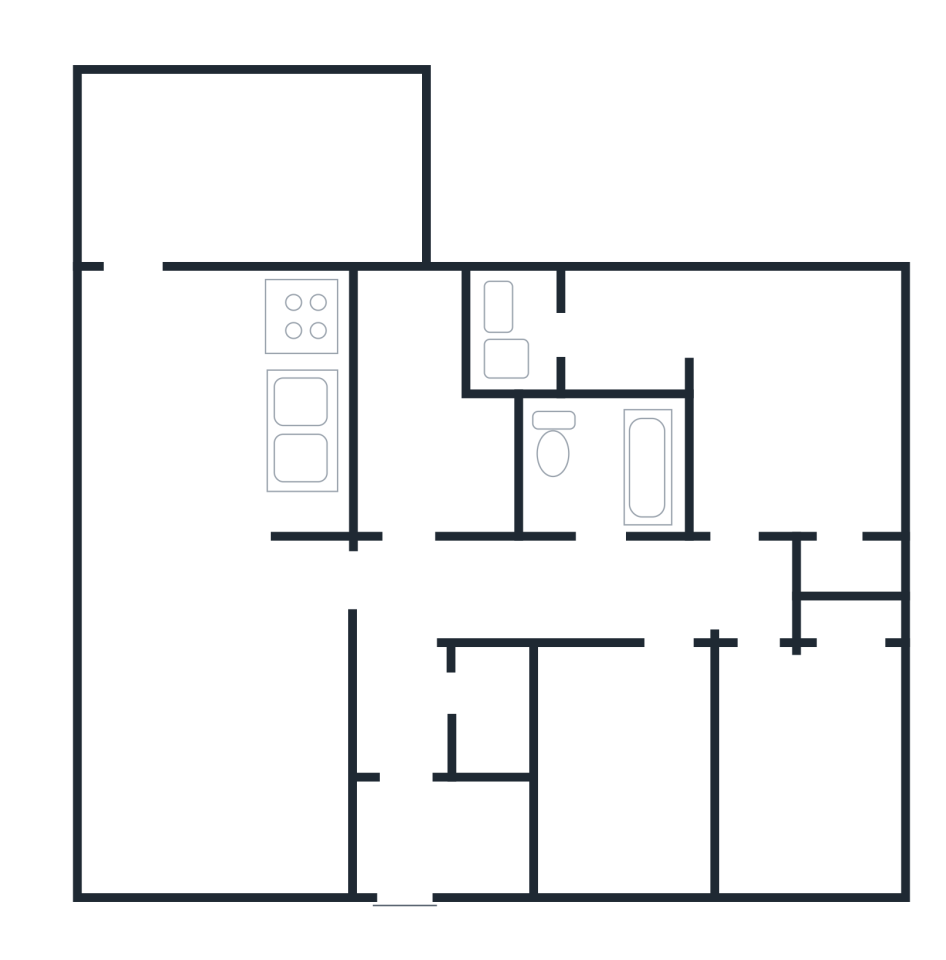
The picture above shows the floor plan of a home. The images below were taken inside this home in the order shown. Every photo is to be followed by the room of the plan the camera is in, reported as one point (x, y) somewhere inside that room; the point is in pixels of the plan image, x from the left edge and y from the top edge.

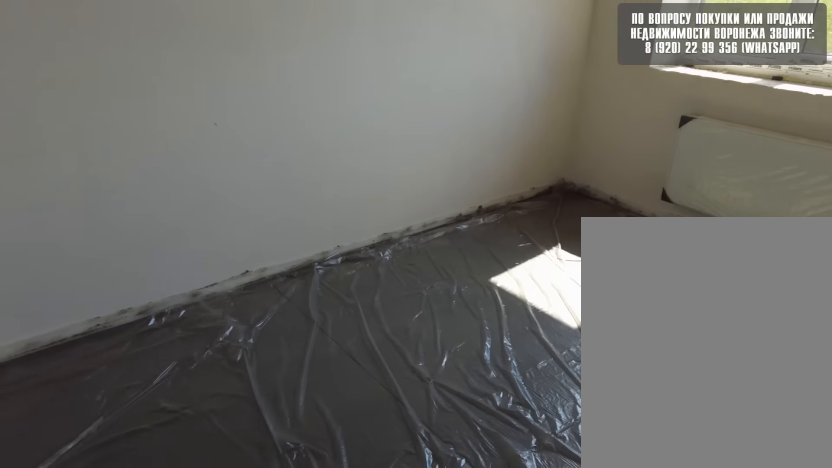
(783, 723)
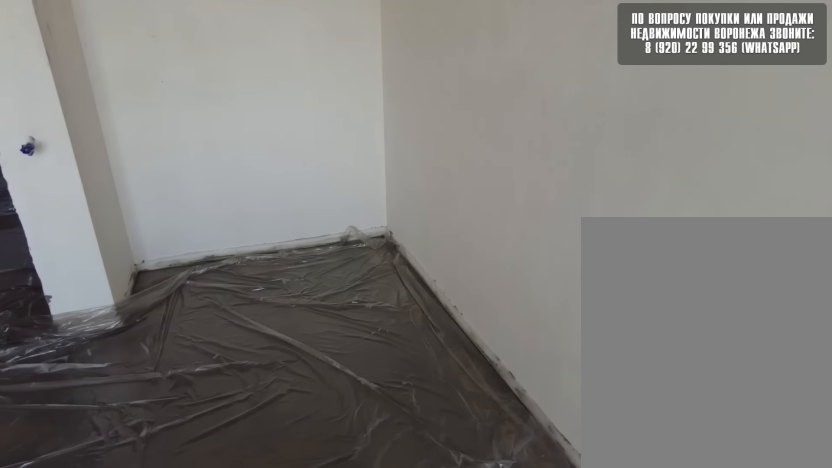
(785, 758)
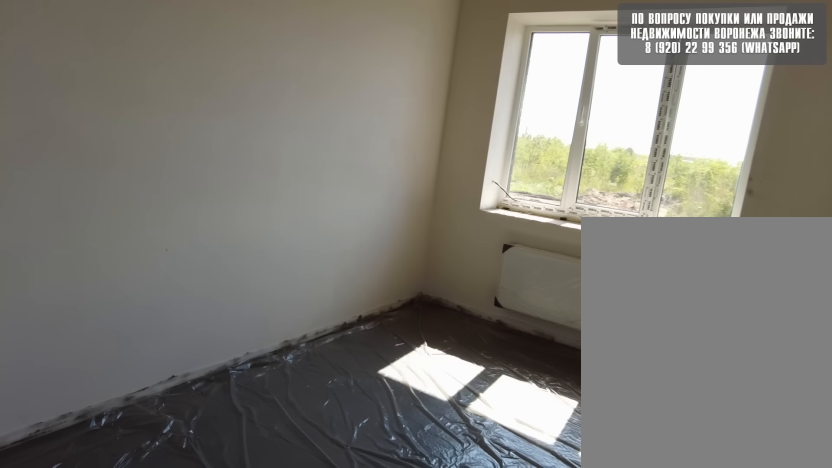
(785, 762)
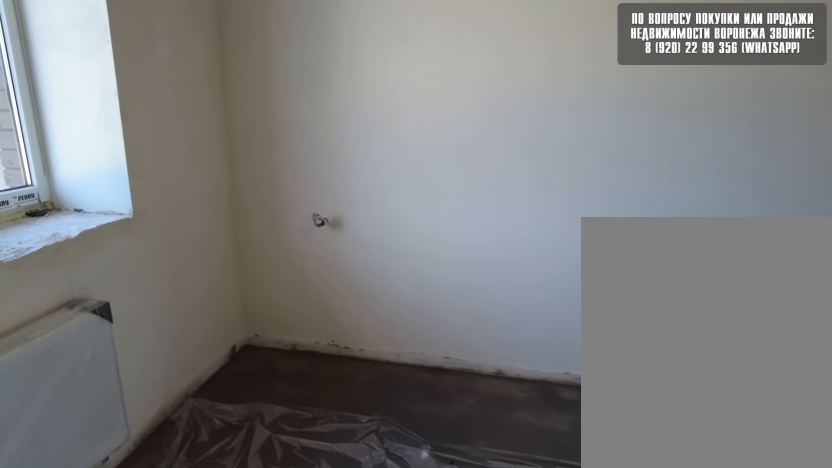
(780, 521)
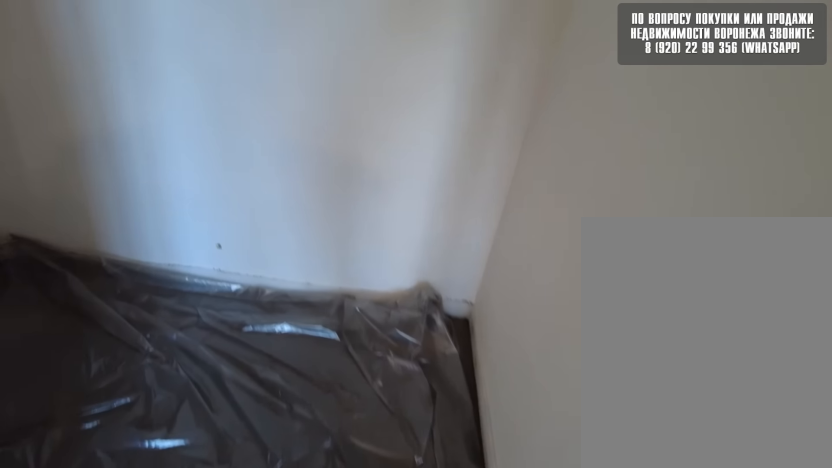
(780, 521)
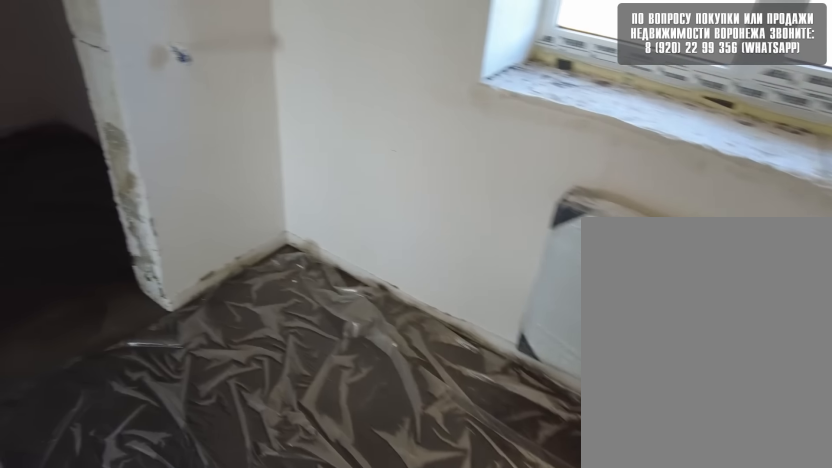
(772, 503)
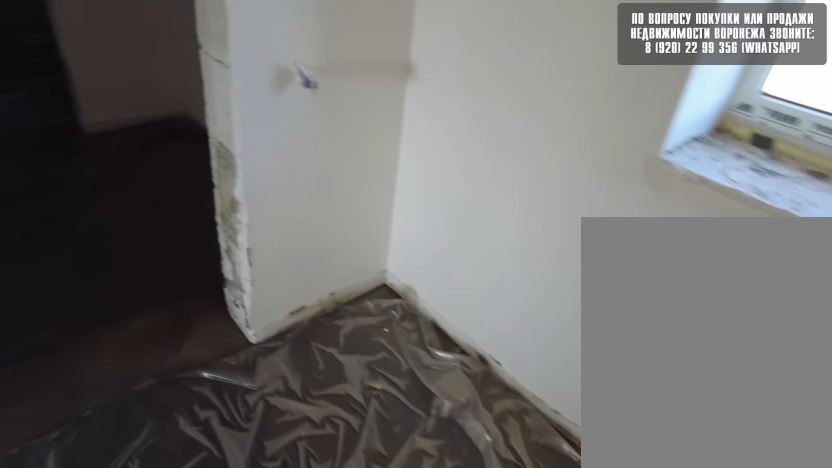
(761, 463)
